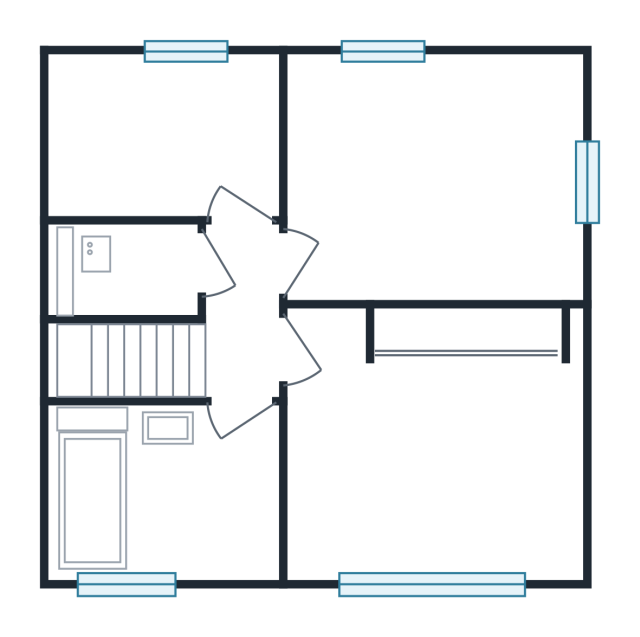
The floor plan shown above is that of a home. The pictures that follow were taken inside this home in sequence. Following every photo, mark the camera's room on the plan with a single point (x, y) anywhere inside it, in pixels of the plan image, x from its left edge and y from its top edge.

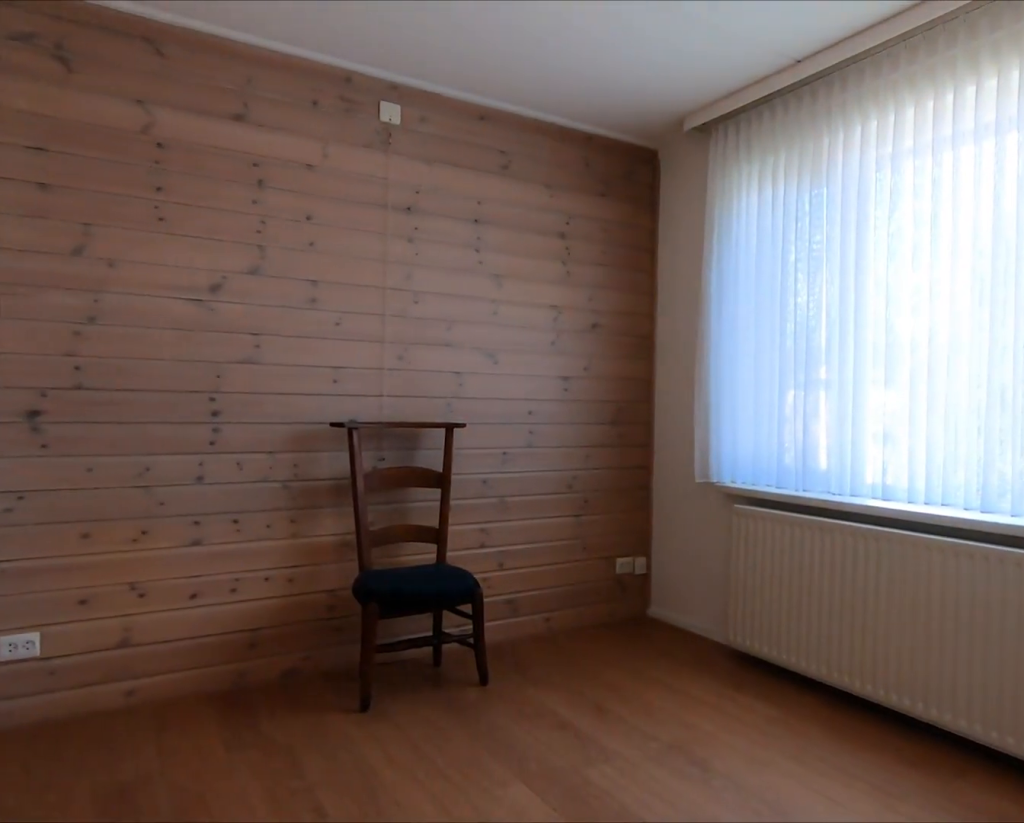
(423, 455)
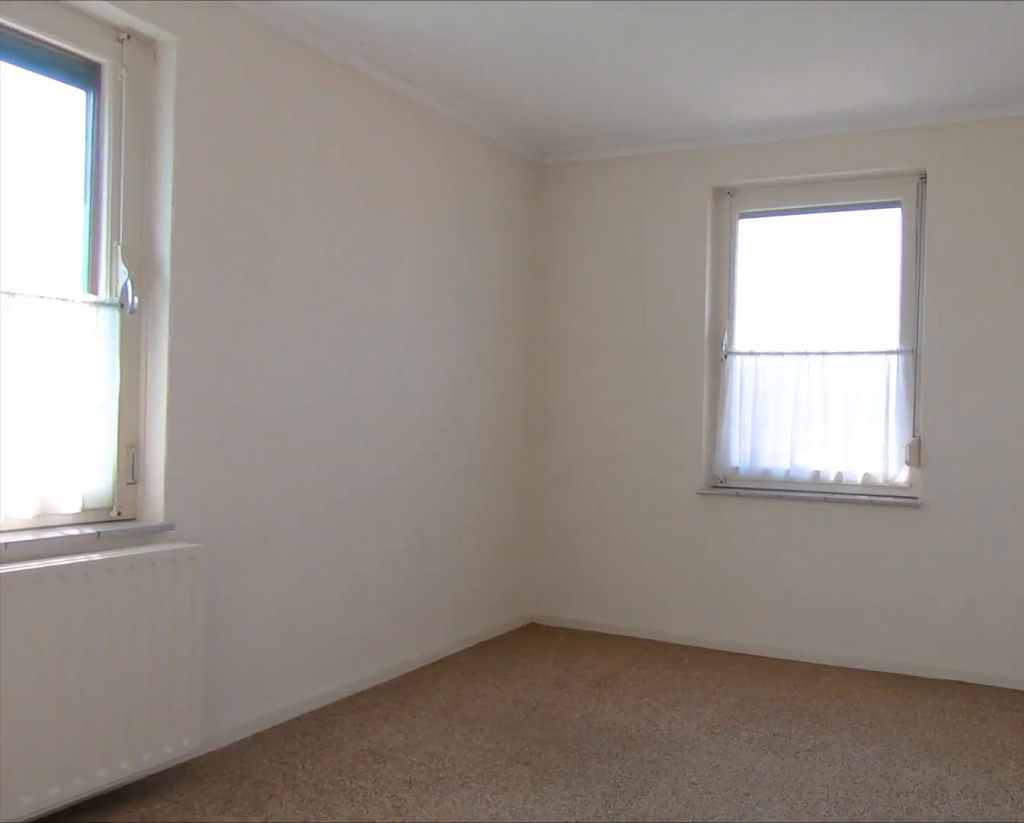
(430, 182)
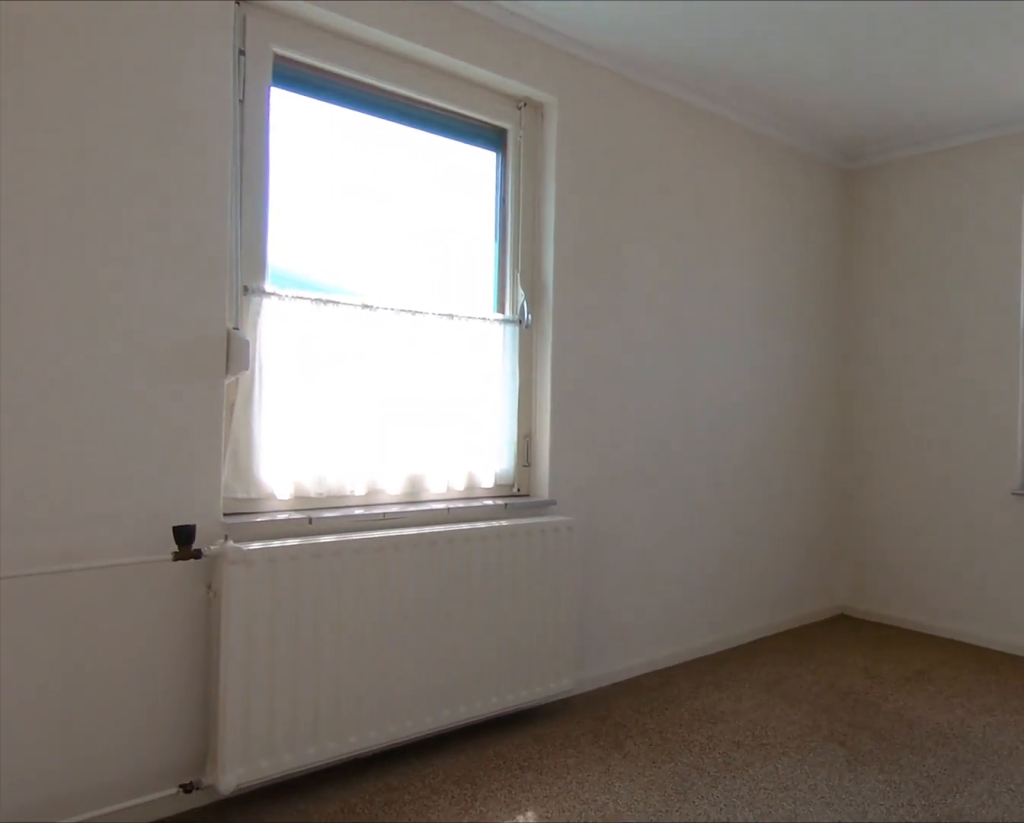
(430, 182)
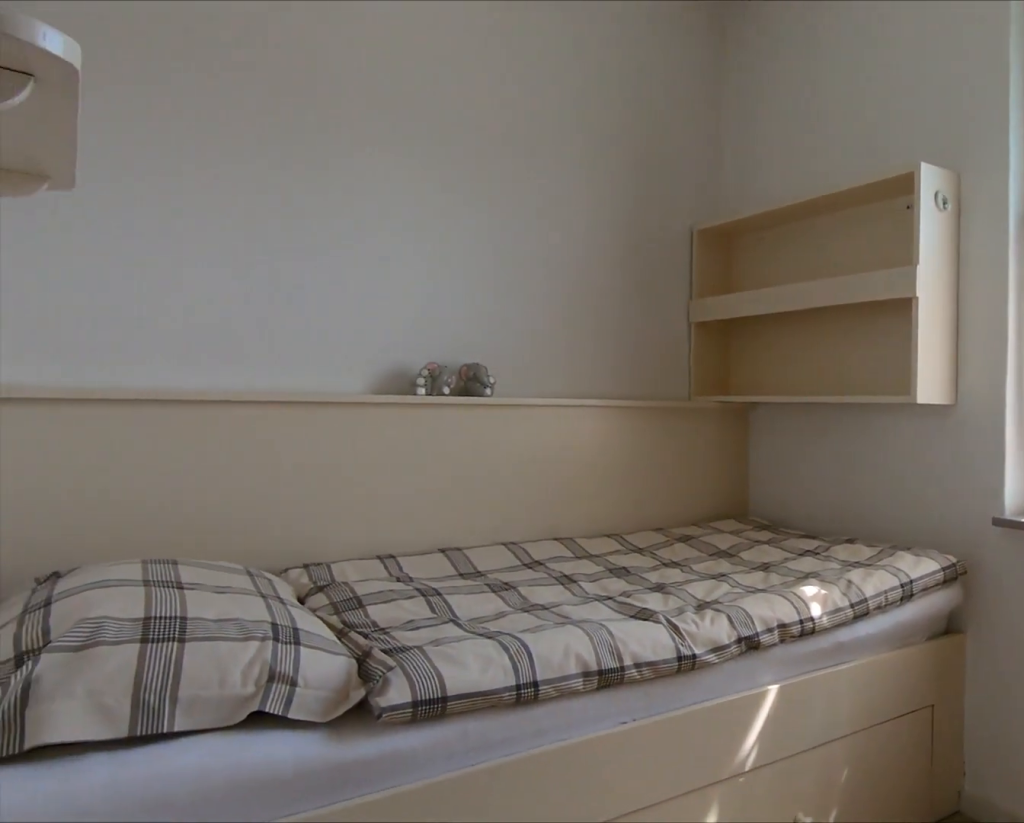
(172, 141)
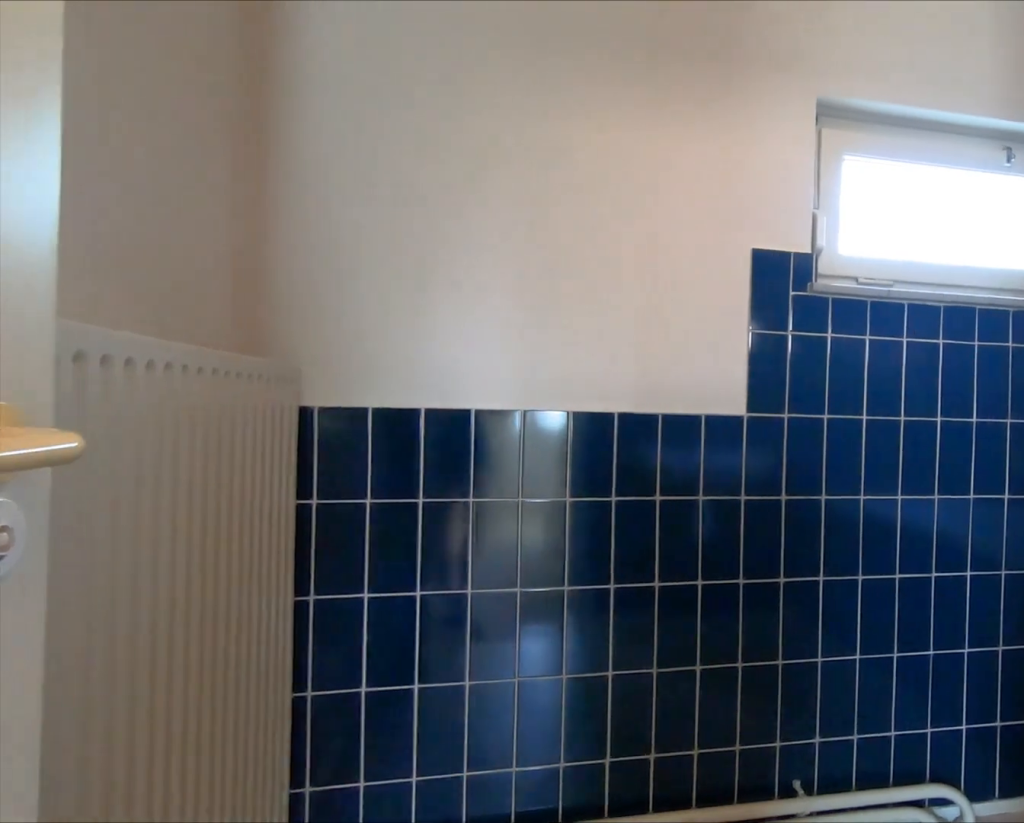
(205, 494)
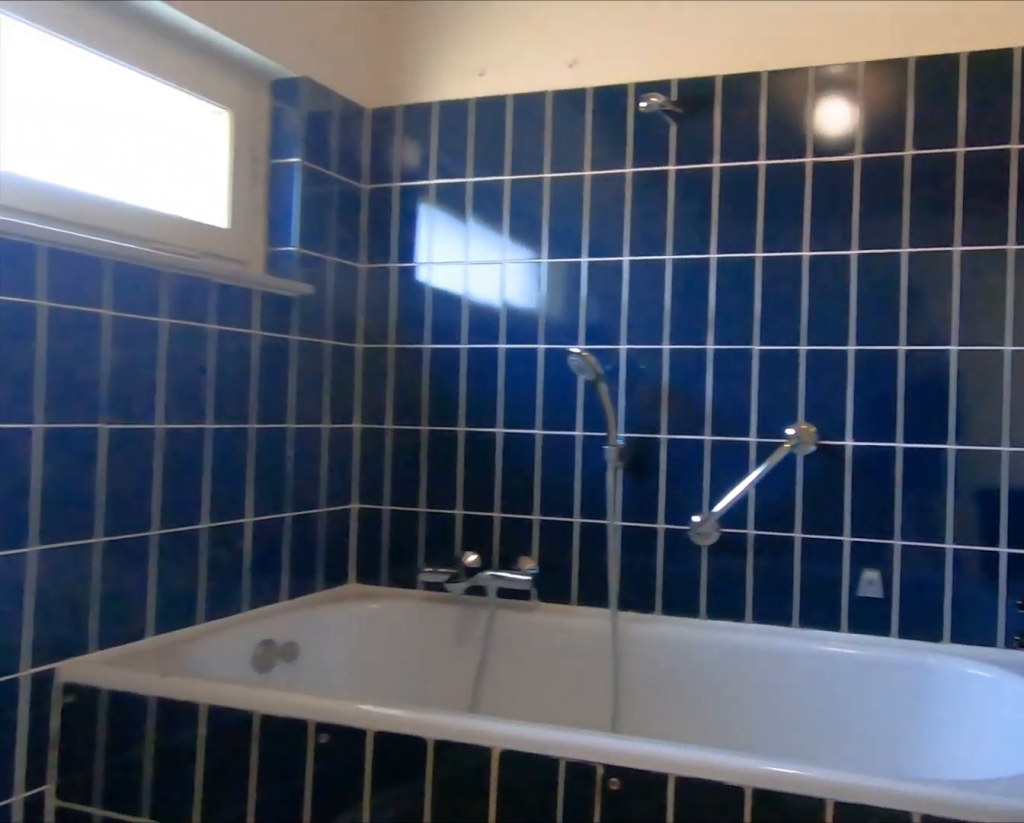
(205, 494)
